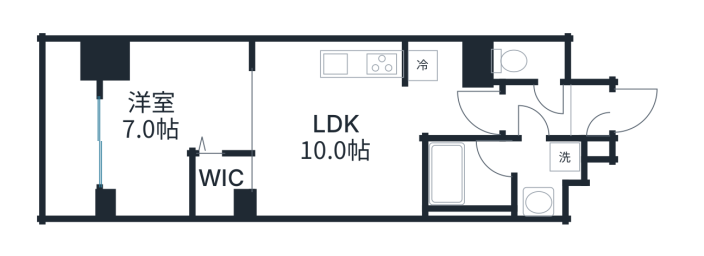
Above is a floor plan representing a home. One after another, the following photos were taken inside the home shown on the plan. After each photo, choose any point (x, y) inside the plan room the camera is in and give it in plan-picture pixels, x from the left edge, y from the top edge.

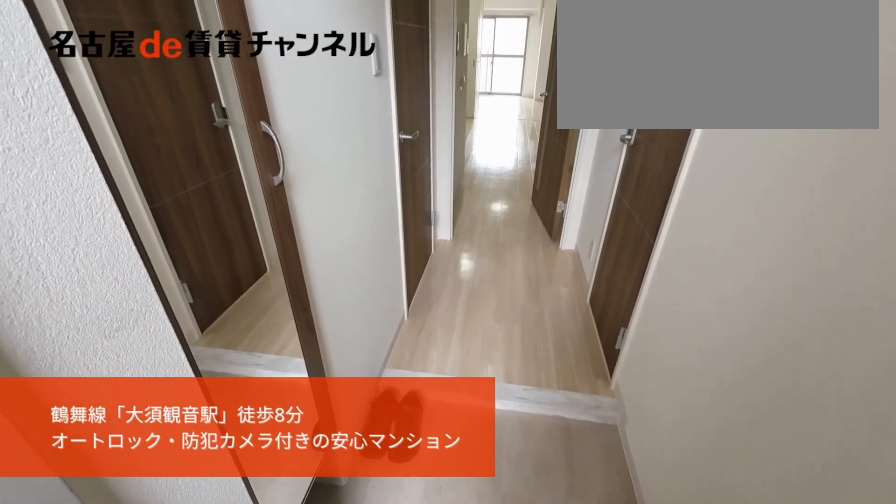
(590, 117)
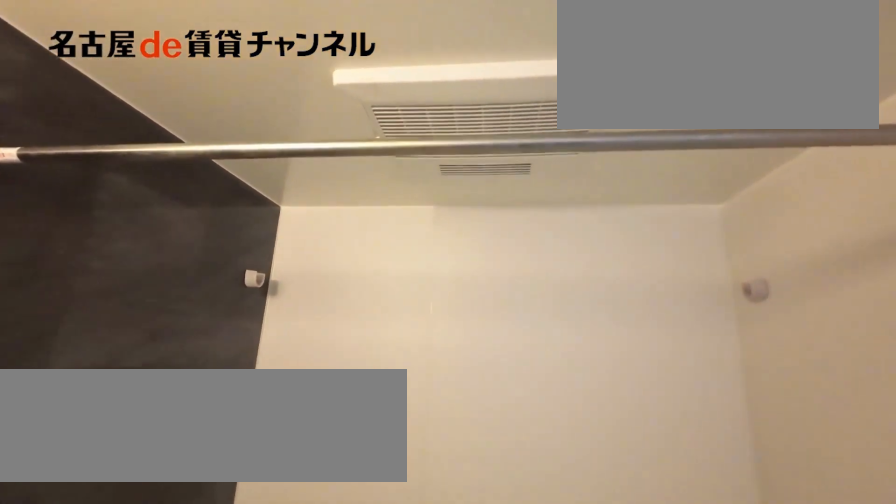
(500, 176)
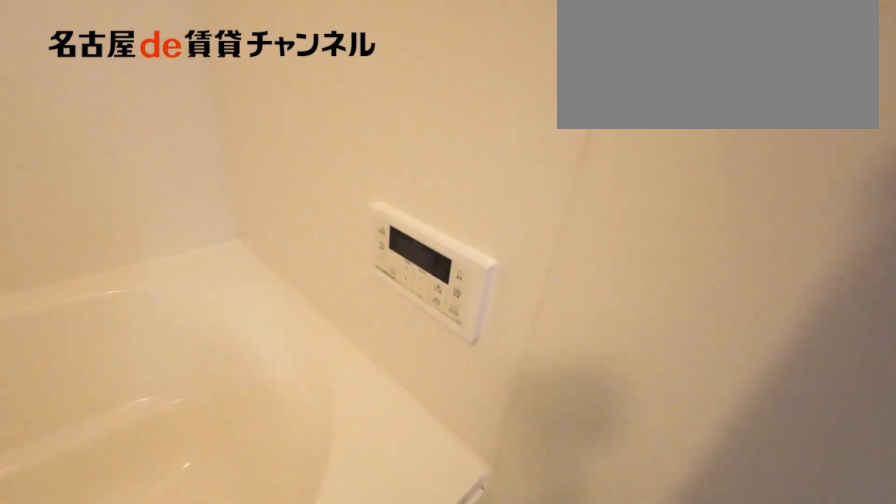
(500, 176)
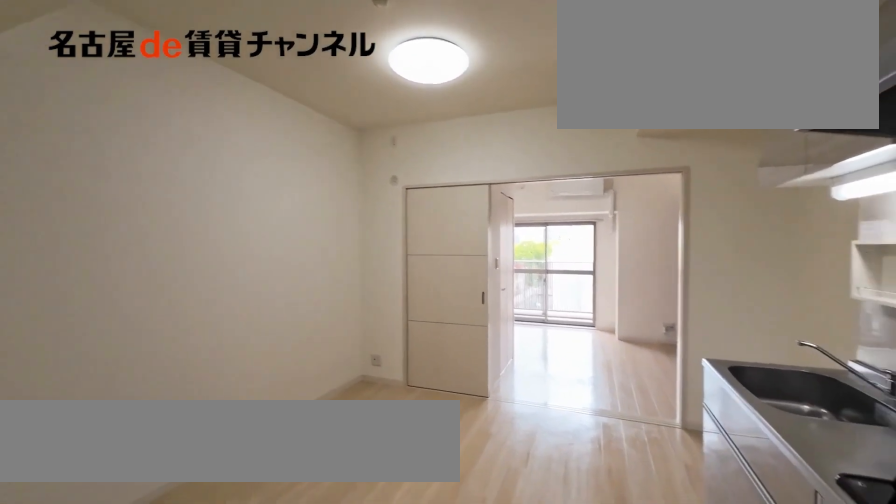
(337, 128)
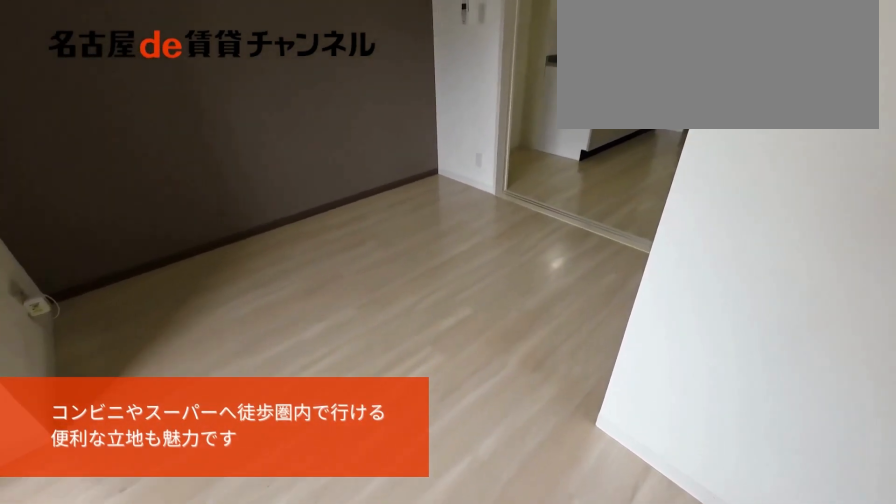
(174, 128)
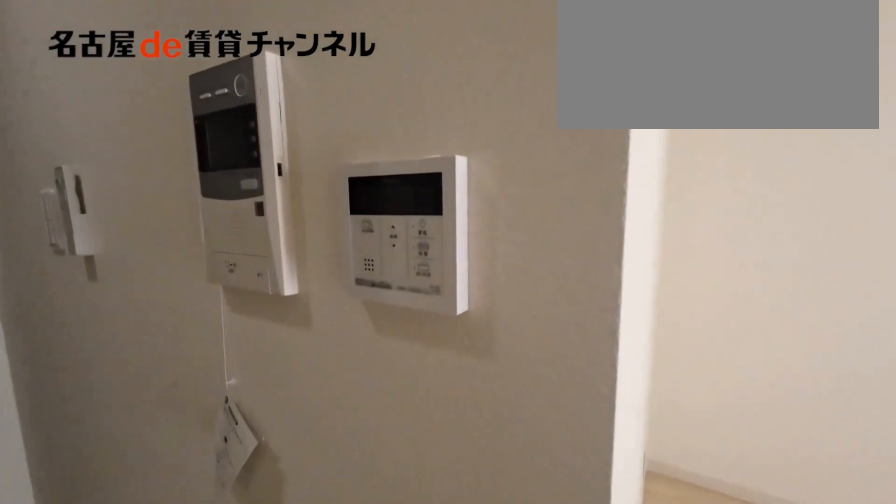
(337, 128)
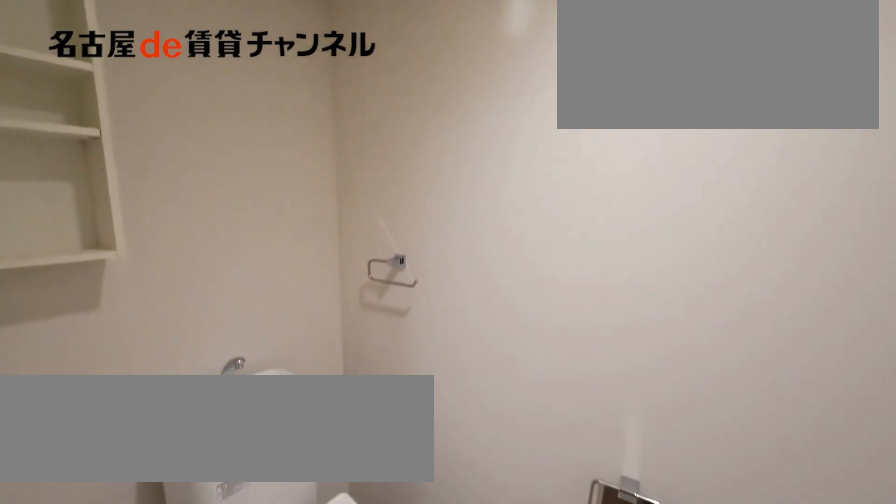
(530, 61)
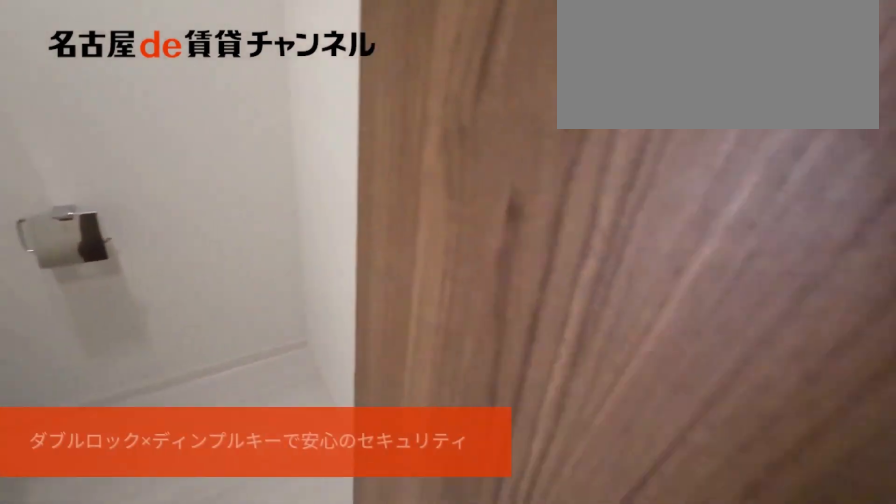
(530, 61)
